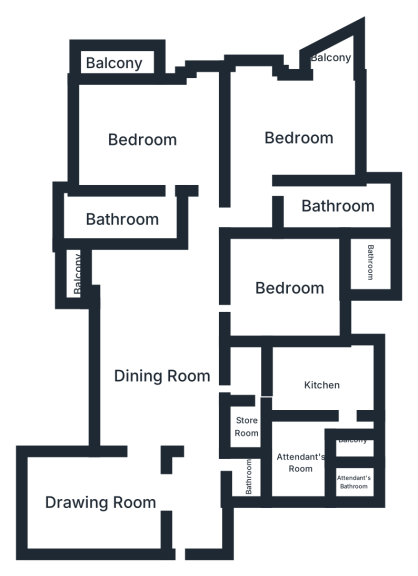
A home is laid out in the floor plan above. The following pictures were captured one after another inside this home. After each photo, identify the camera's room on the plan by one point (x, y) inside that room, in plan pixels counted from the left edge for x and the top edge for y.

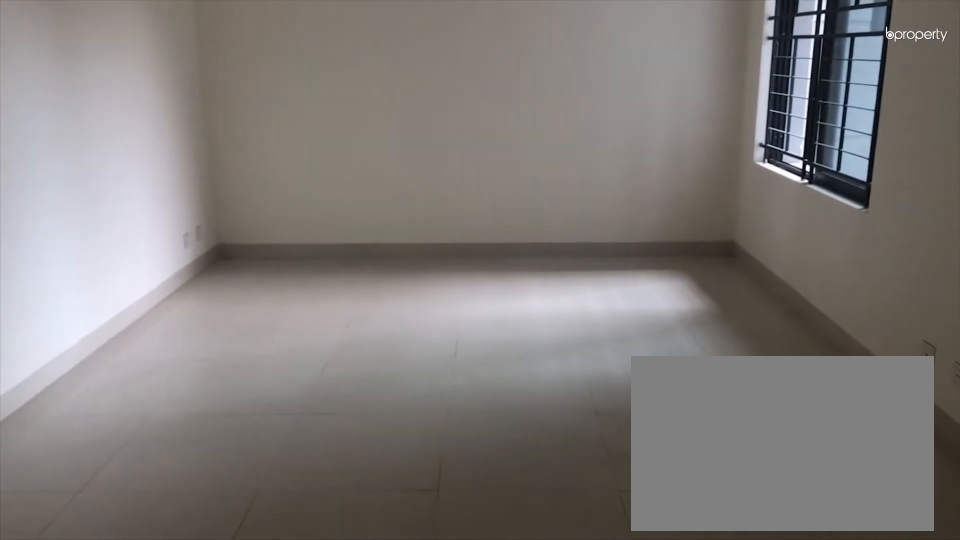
(105, 500)
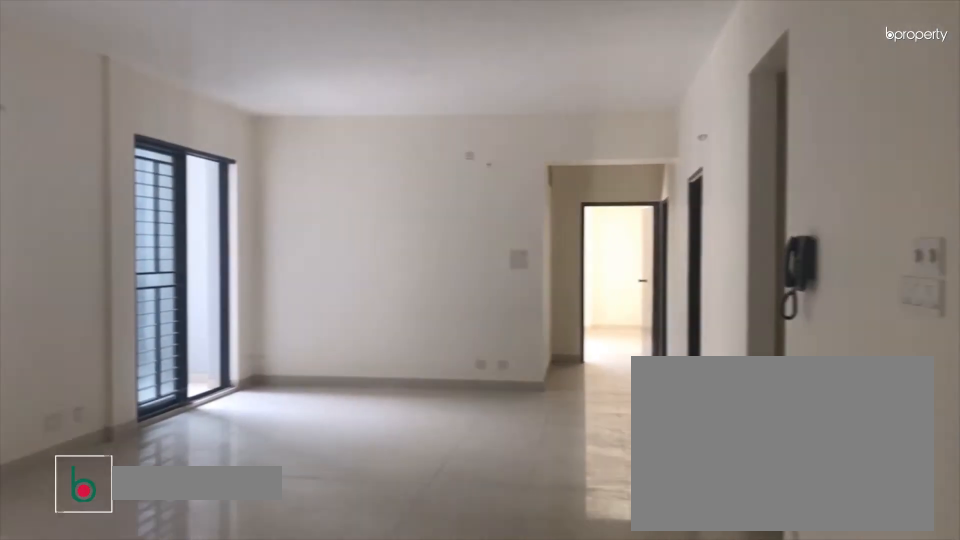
(163, 378)
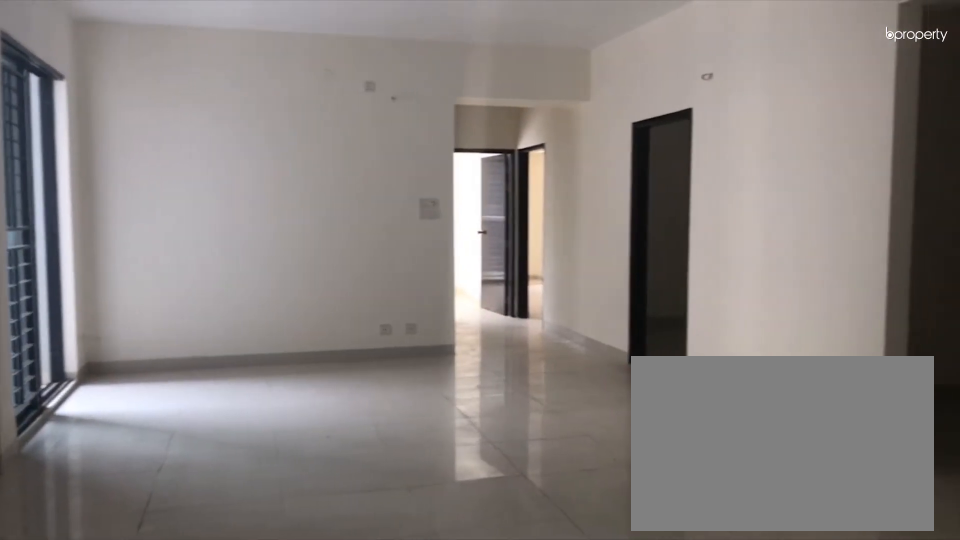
(163, 378)
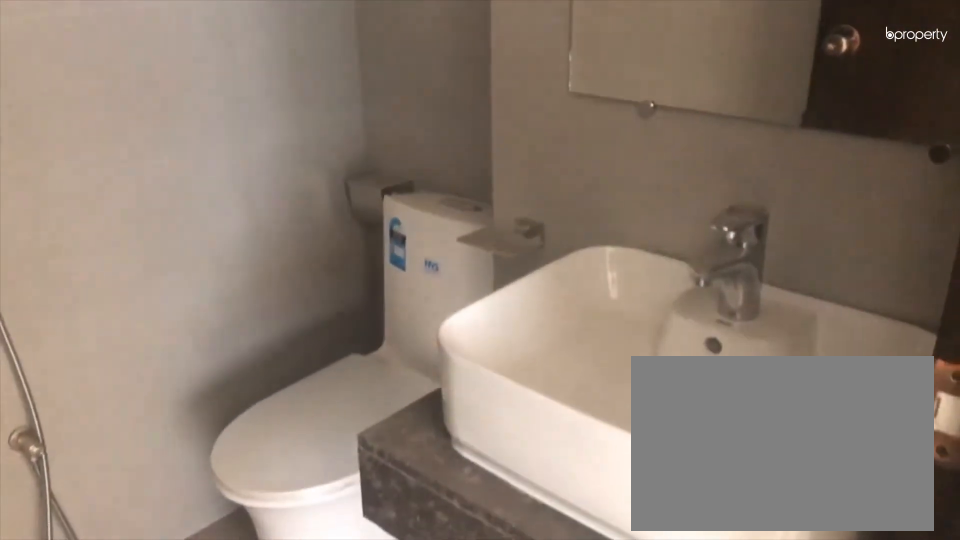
(249, 475)
